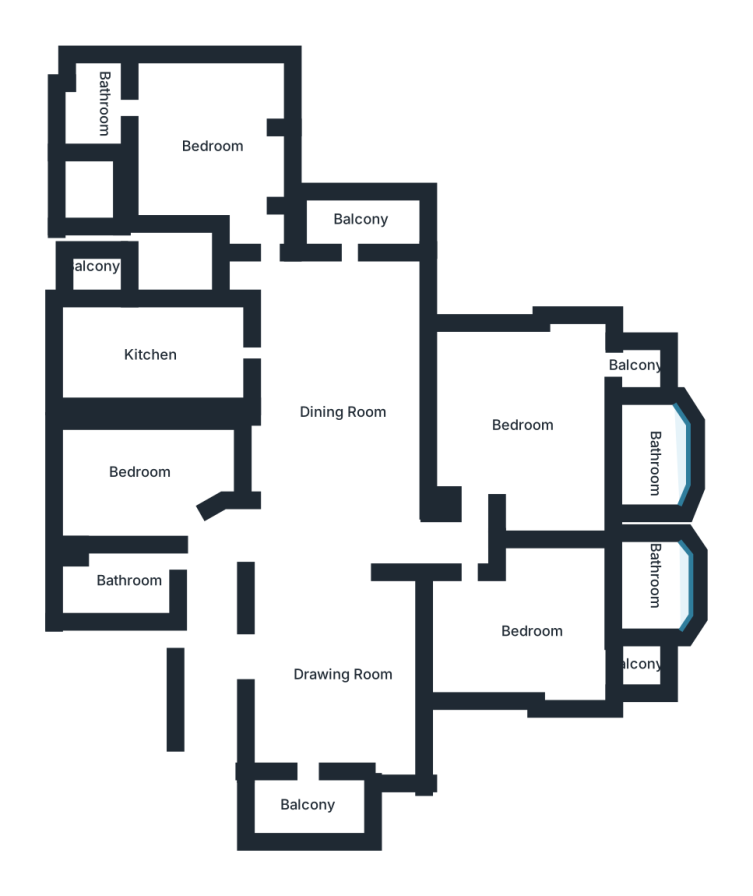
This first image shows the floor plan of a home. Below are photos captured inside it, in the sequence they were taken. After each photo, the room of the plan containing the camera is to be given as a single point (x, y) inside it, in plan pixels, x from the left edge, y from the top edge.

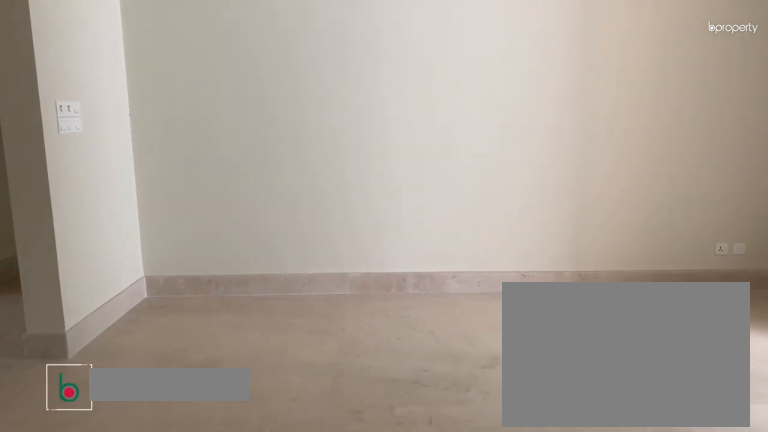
(337, 677)
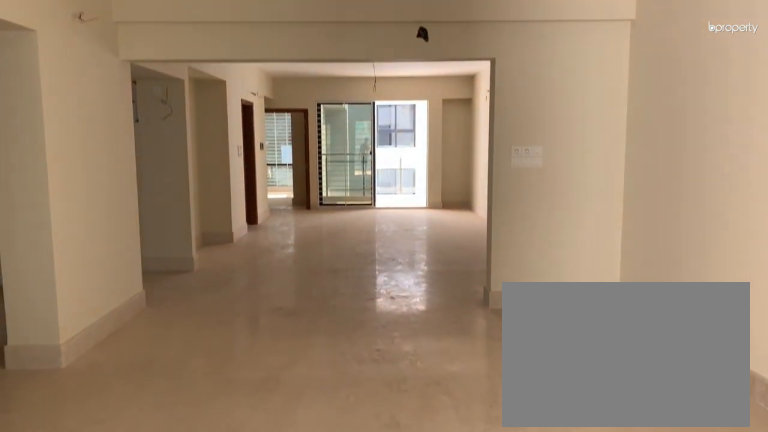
(338, 677)
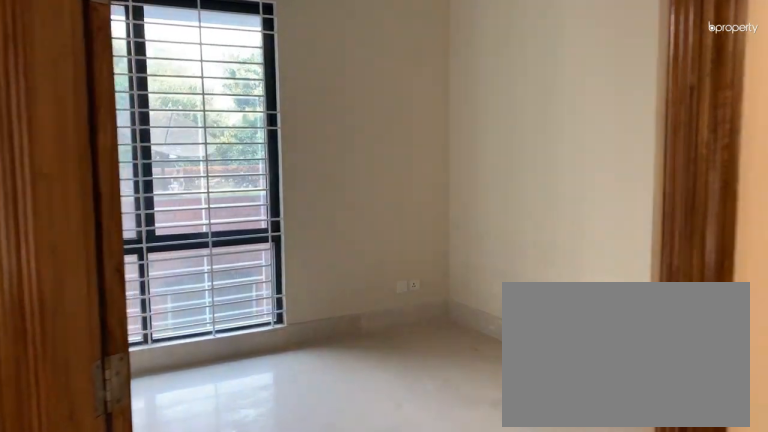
(140, 471)
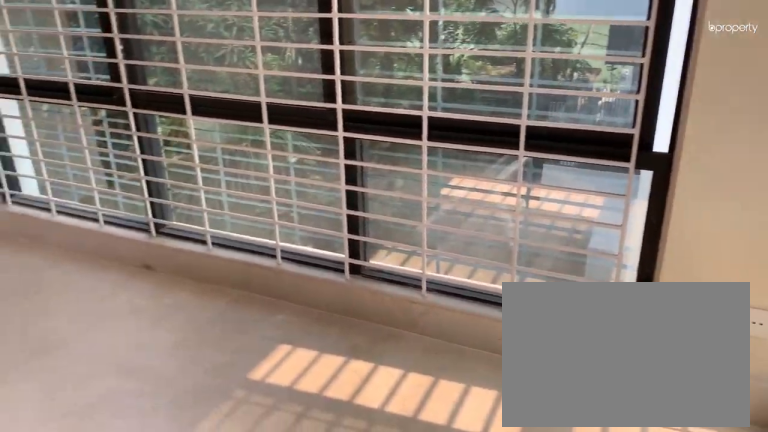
(214, 145)
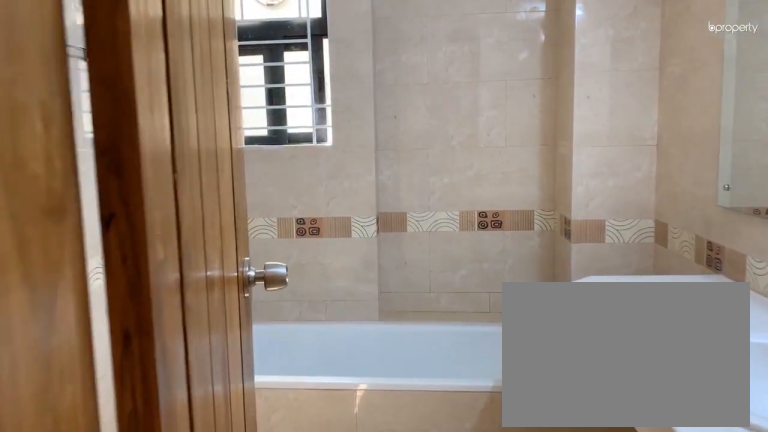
(647, 462)
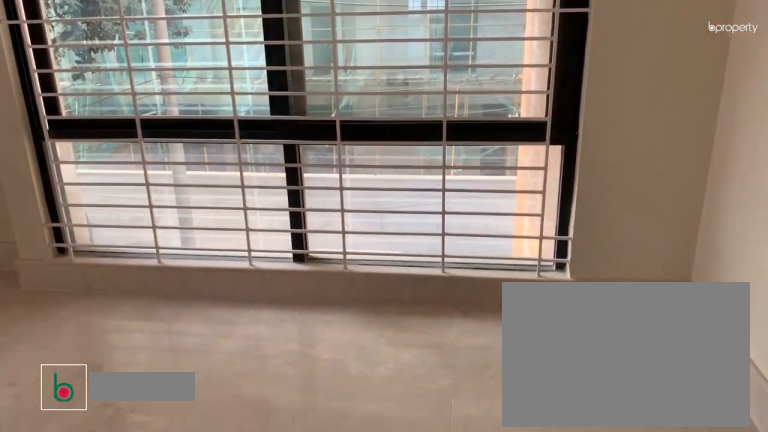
(536, 630)
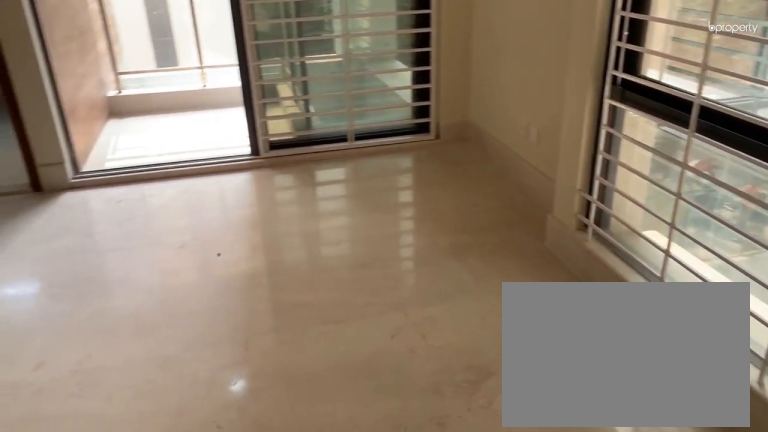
(536, 630)
